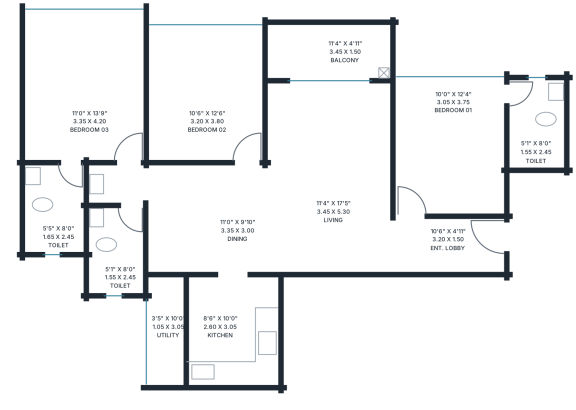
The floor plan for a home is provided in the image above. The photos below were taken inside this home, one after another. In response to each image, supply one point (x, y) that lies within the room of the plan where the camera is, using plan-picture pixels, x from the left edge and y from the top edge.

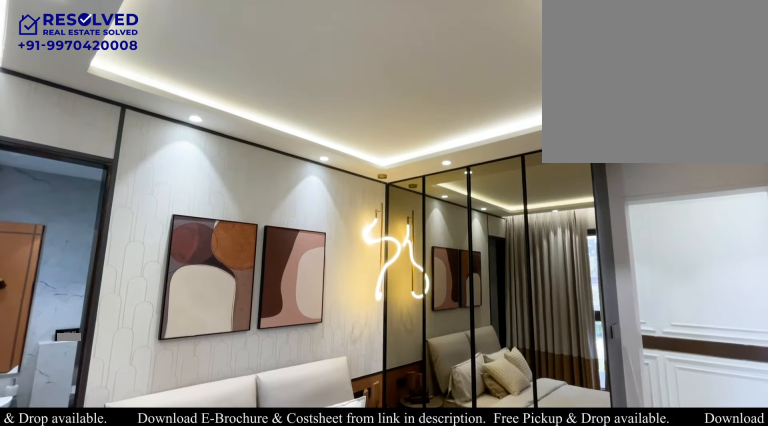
(450, 146)
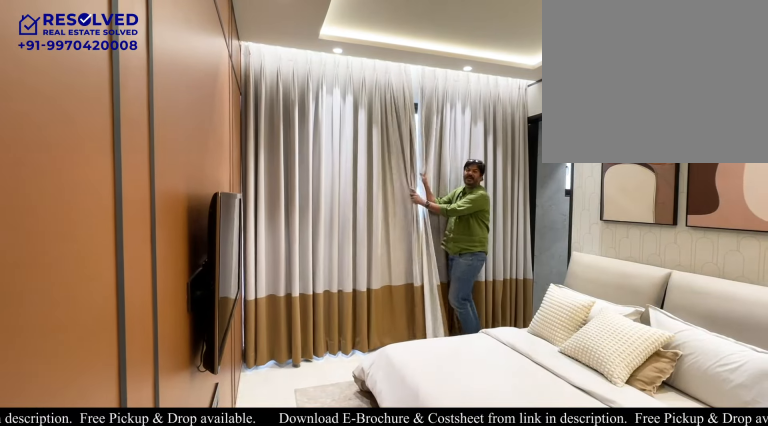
(450, 146)
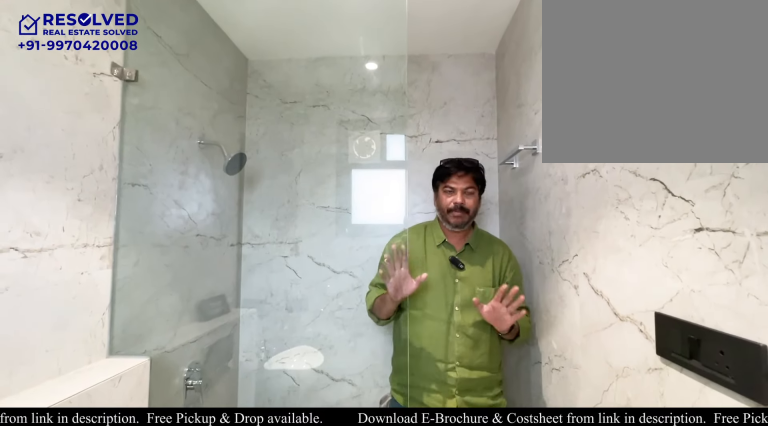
(536, 125)
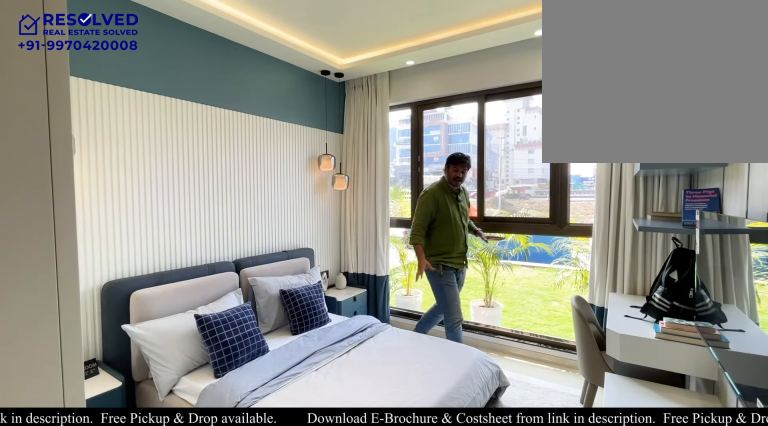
(205, 93)
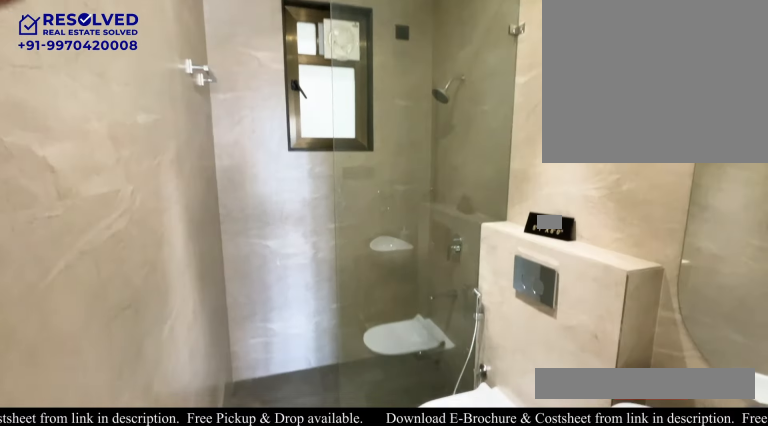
(116, 249)
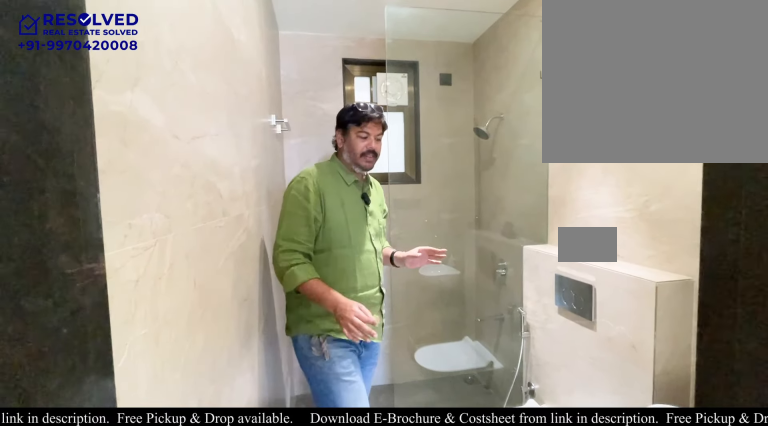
(115, 249)
